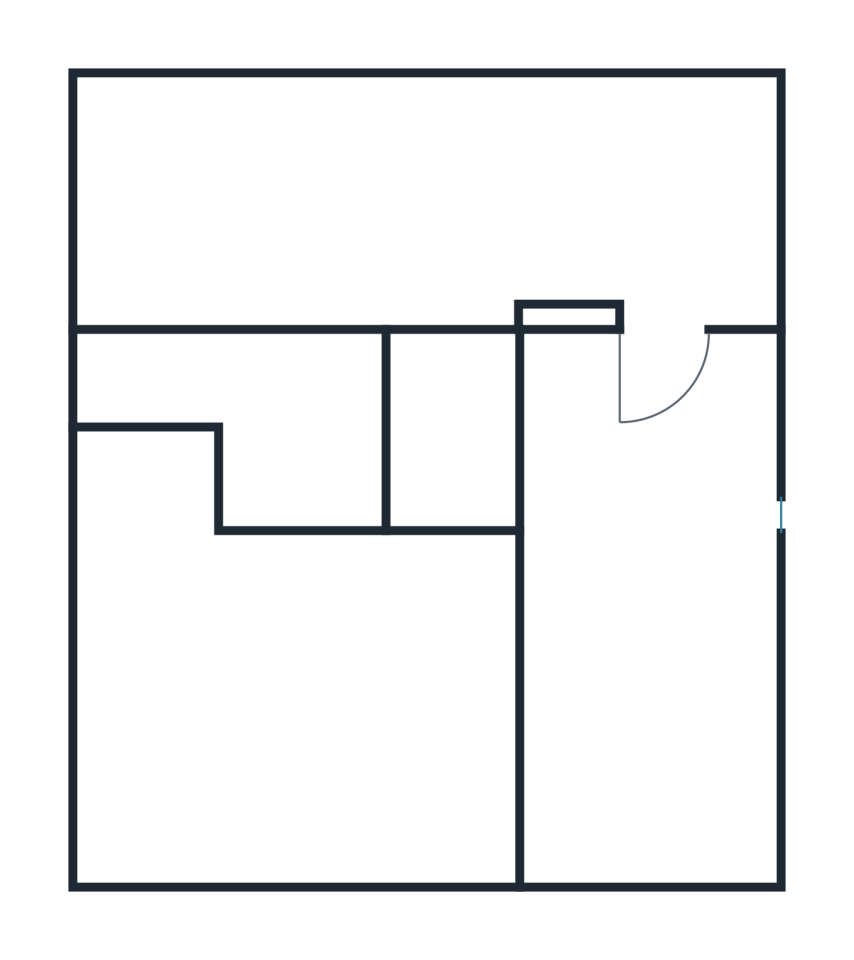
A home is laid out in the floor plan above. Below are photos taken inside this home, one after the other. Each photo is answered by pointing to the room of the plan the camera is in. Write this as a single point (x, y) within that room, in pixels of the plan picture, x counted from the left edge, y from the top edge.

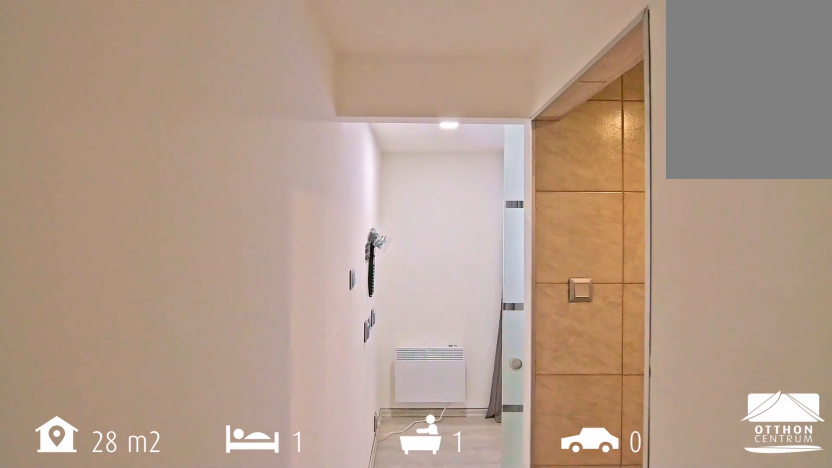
(461, 431)
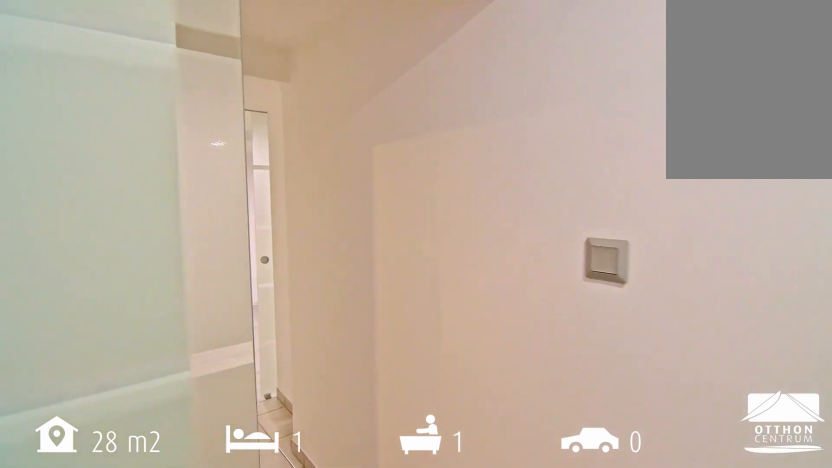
(267, 741)
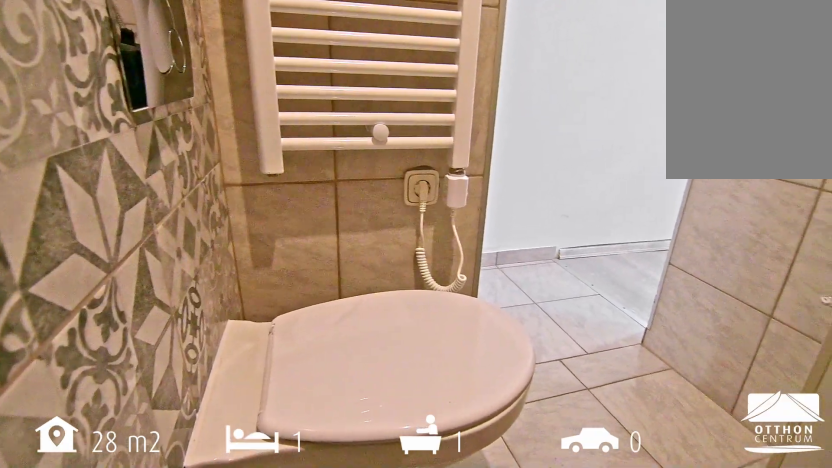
(303, 425)
